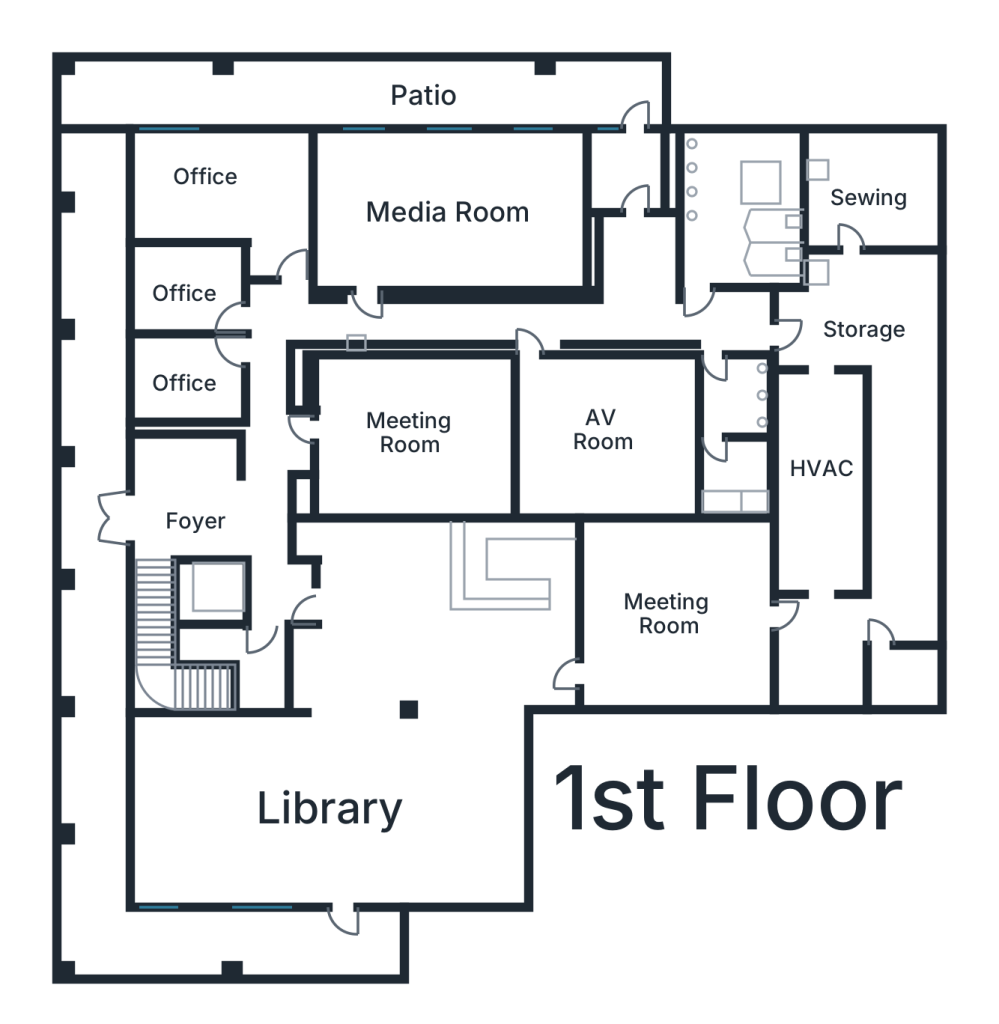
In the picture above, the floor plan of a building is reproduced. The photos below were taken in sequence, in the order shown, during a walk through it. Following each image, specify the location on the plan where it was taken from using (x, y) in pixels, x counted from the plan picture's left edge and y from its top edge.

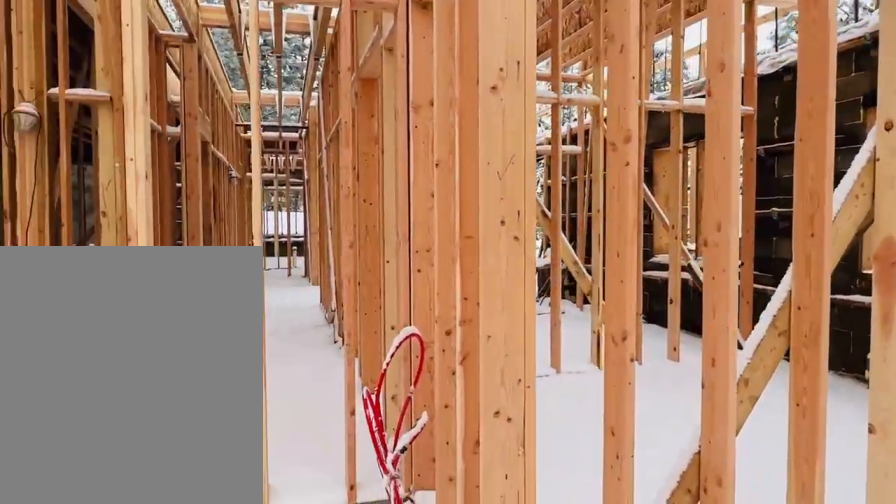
(238, 182)
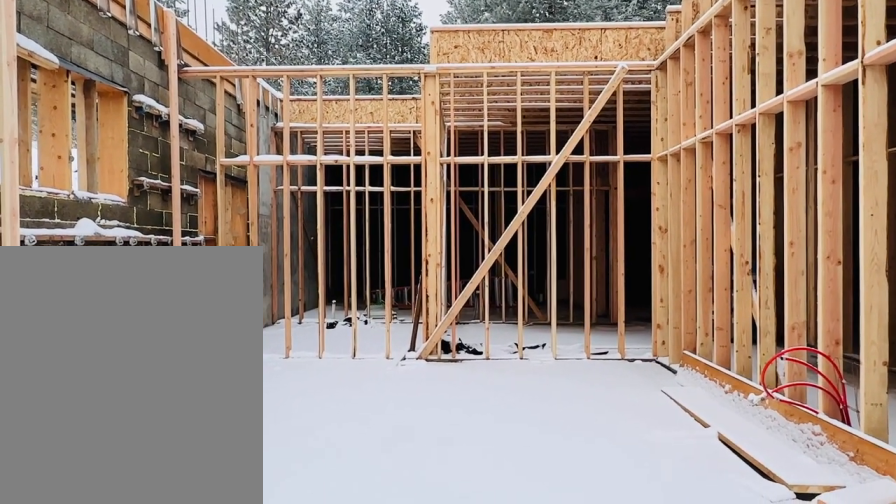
(390, 206)
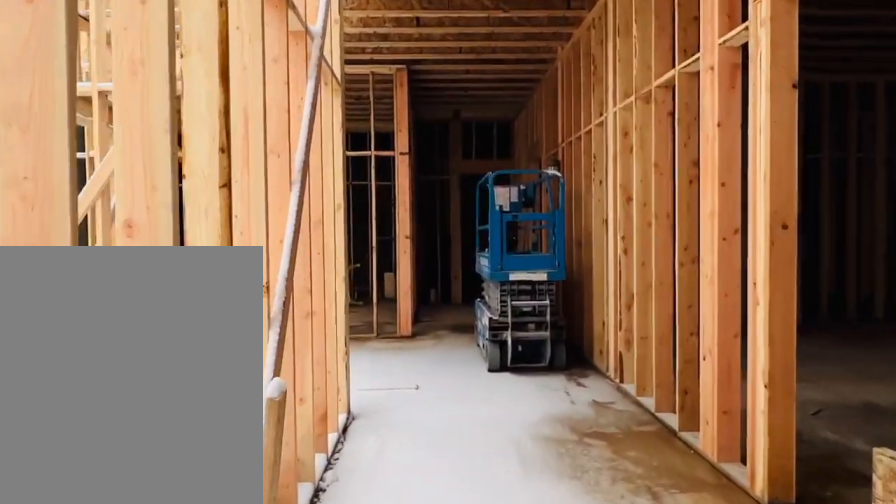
(433, 296)
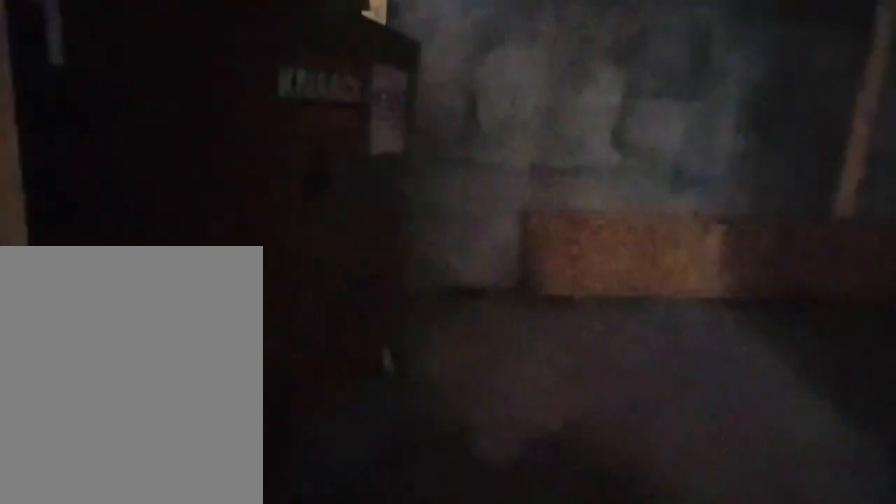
(857, 299)
